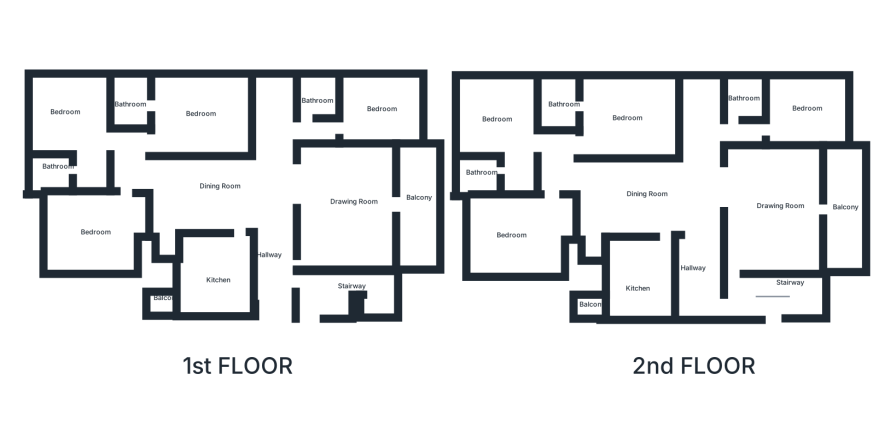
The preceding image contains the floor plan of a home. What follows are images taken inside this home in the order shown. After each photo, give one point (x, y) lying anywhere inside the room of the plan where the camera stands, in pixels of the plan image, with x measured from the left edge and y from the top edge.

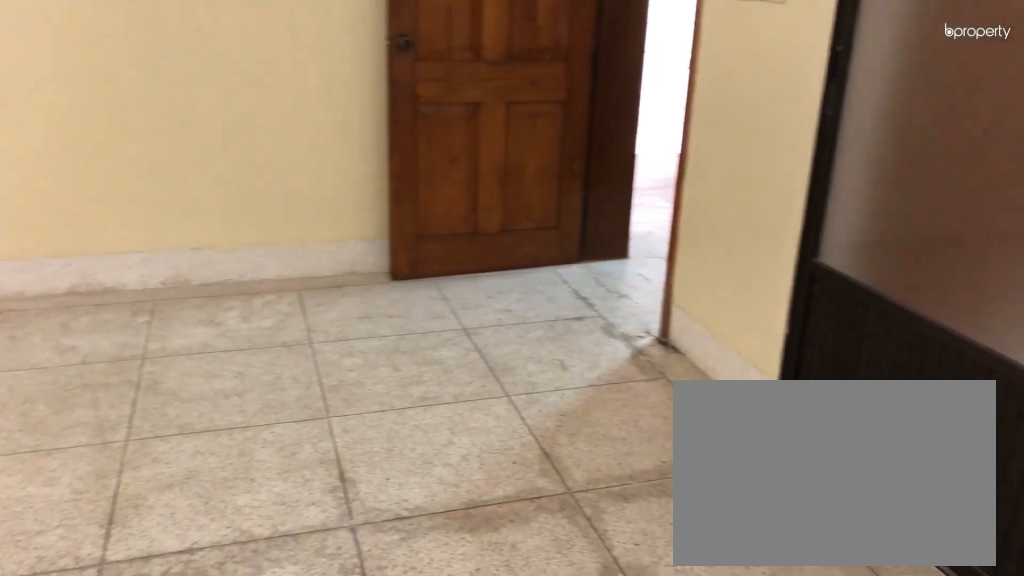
(357, 213)
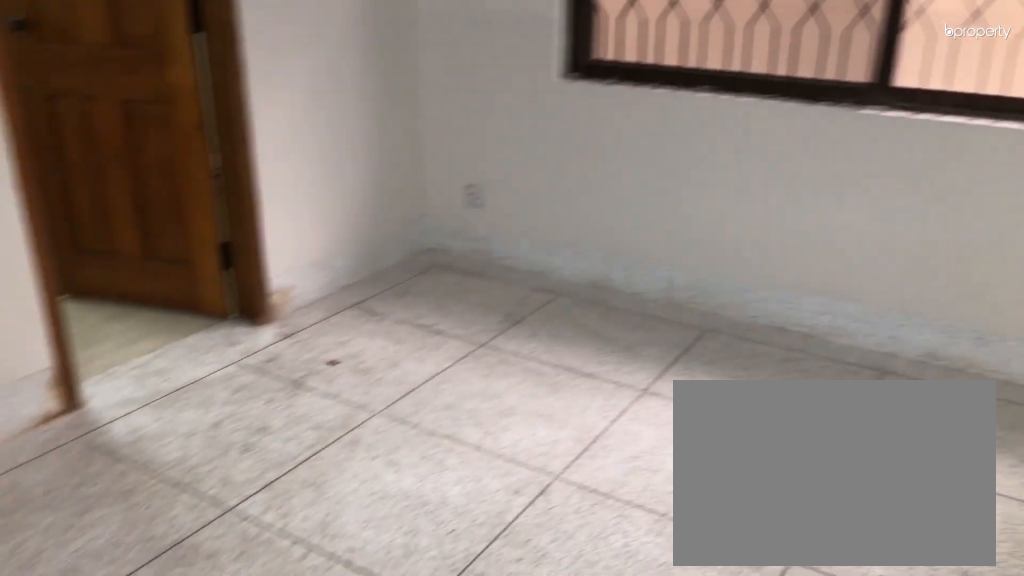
(193, 107)
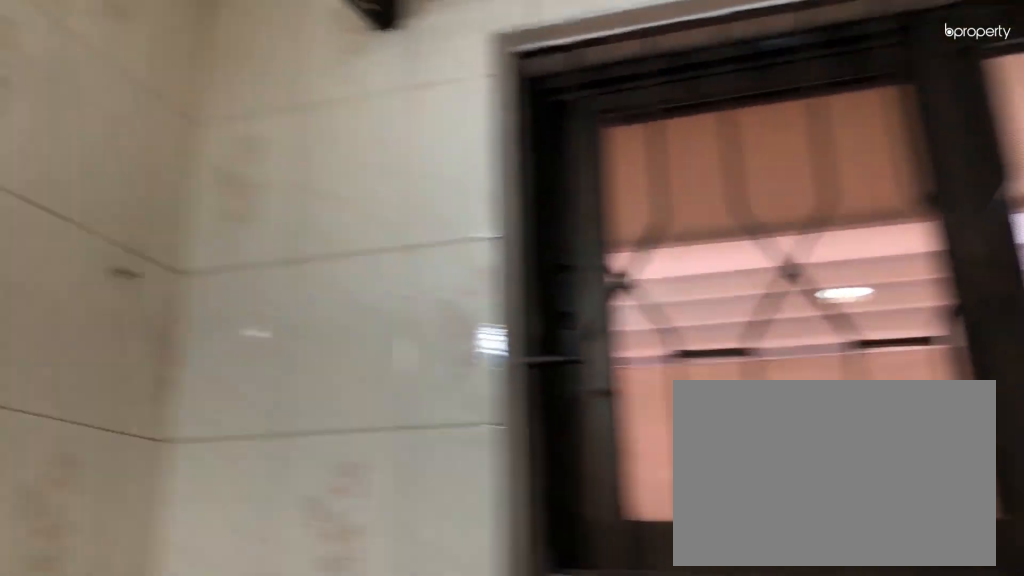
(133, 100)
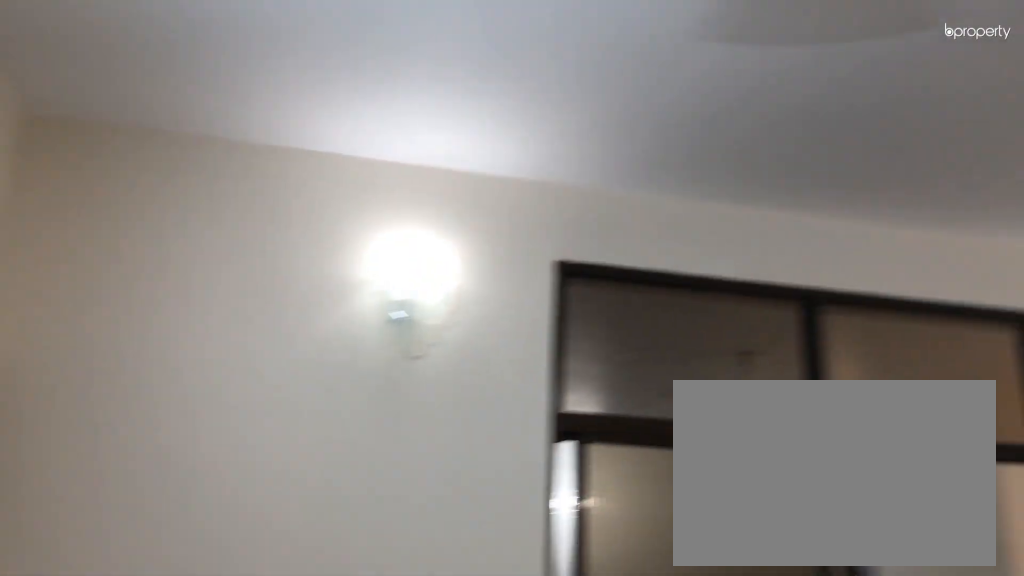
(781, 212)
